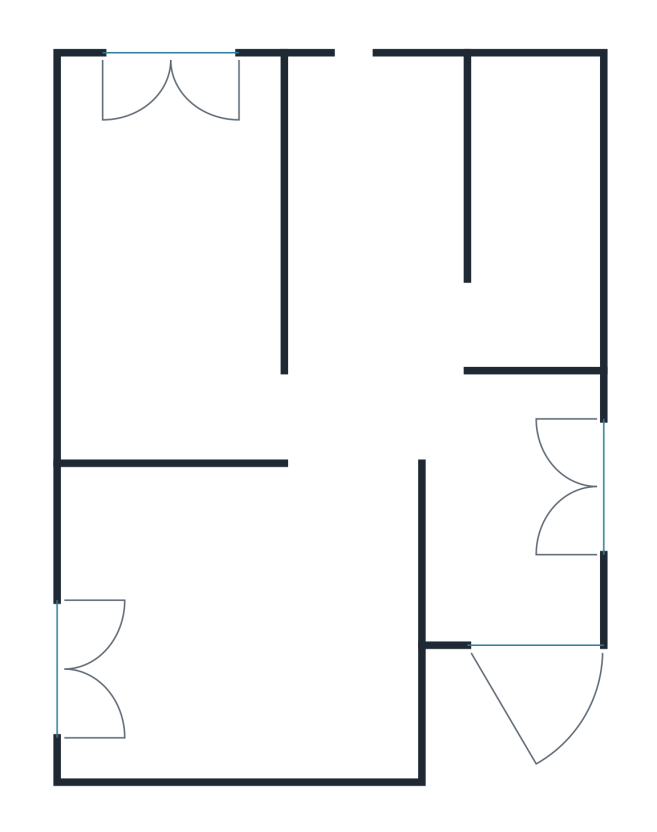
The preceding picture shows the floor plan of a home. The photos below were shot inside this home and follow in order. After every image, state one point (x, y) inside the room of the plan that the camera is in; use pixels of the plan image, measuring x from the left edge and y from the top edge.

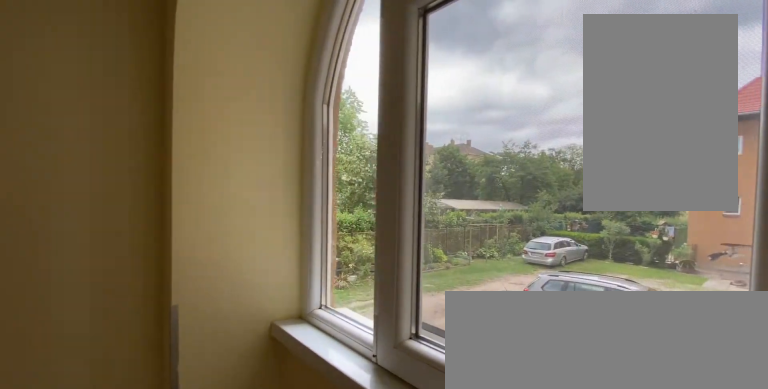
(513, 517)
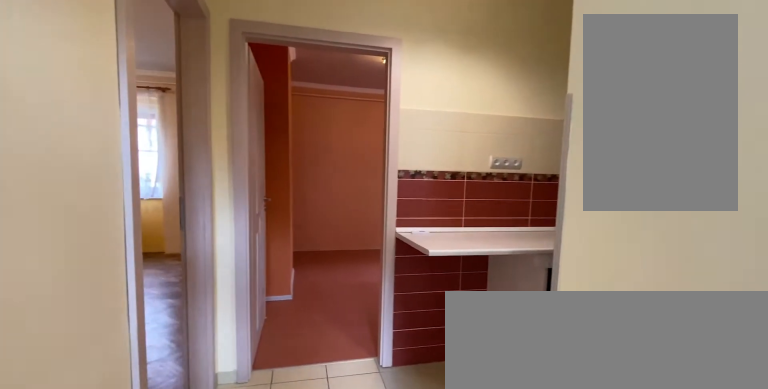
(513, 517)
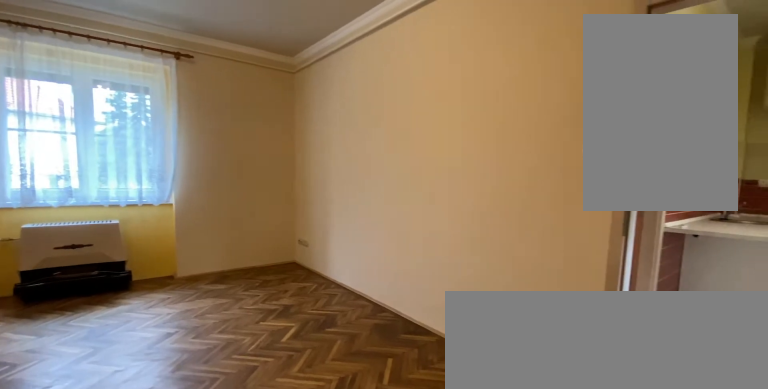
(242, 621)
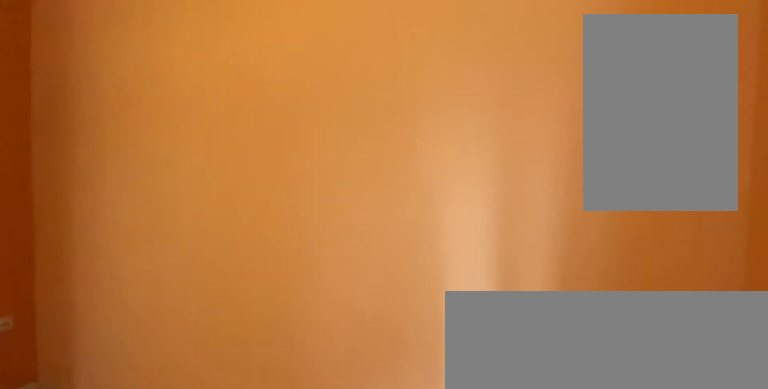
(160, 253)
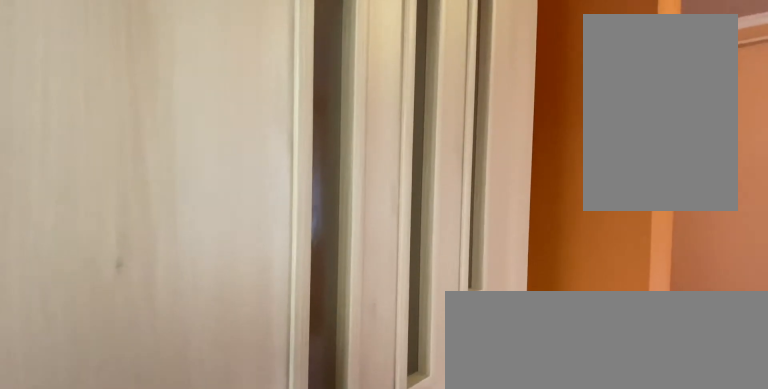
(160, 253)
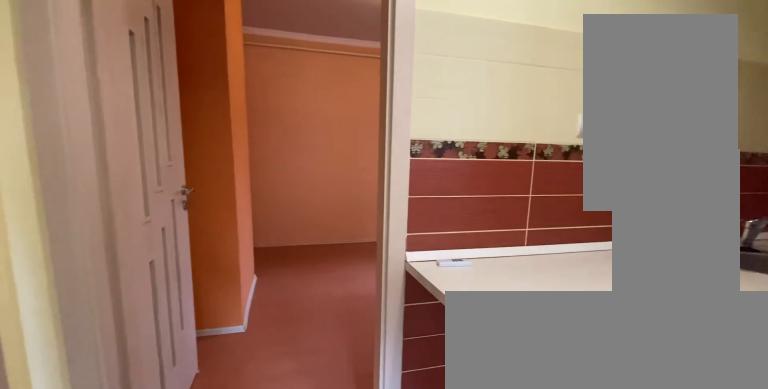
(377, 229)
